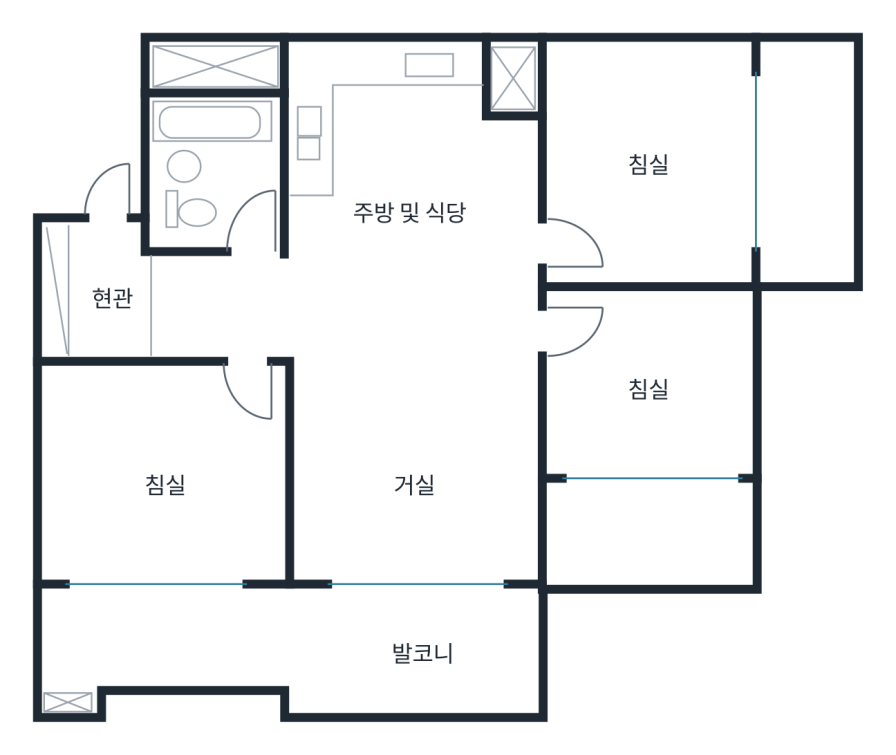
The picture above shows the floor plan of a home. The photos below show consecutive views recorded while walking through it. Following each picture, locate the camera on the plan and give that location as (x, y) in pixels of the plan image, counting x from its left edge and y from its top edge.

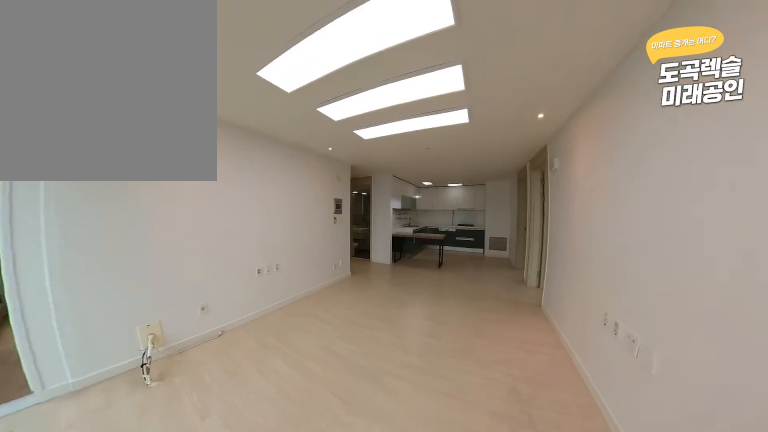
(445, 525)
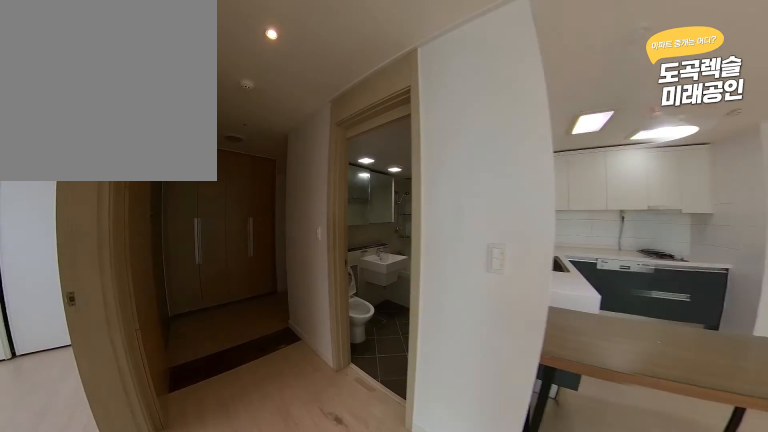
(299, 330)
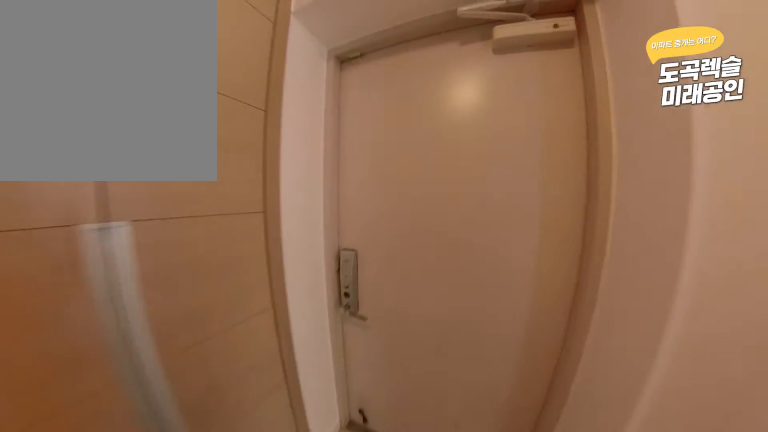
(133, 276)
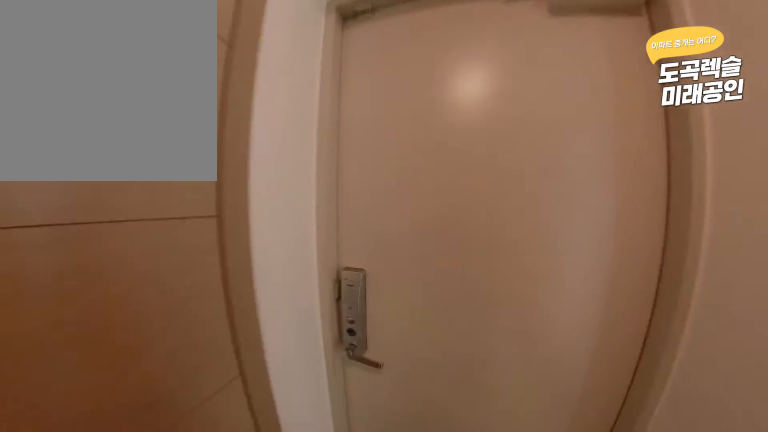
(118, 270)
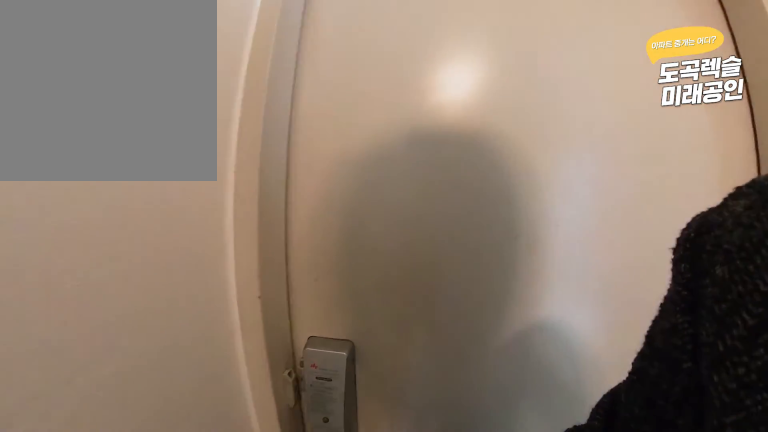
(113, 268)
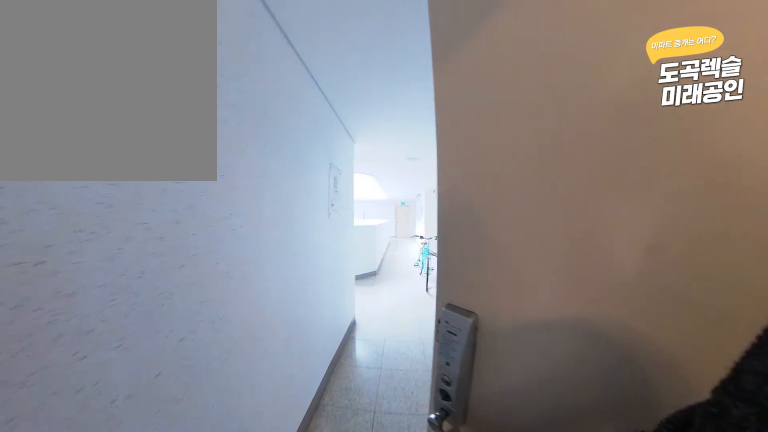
(112, 243)
